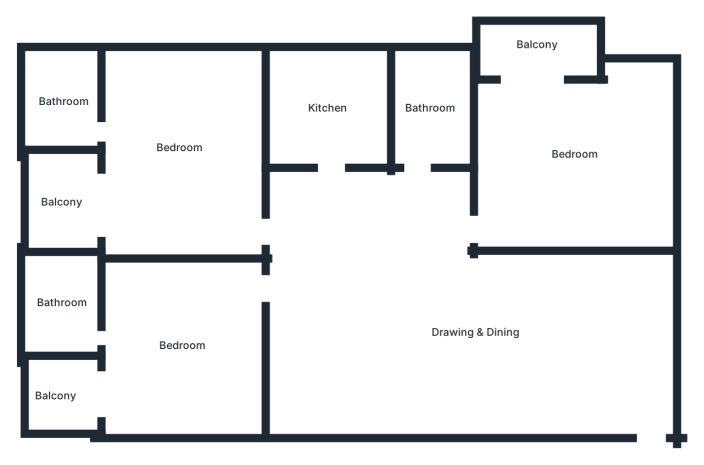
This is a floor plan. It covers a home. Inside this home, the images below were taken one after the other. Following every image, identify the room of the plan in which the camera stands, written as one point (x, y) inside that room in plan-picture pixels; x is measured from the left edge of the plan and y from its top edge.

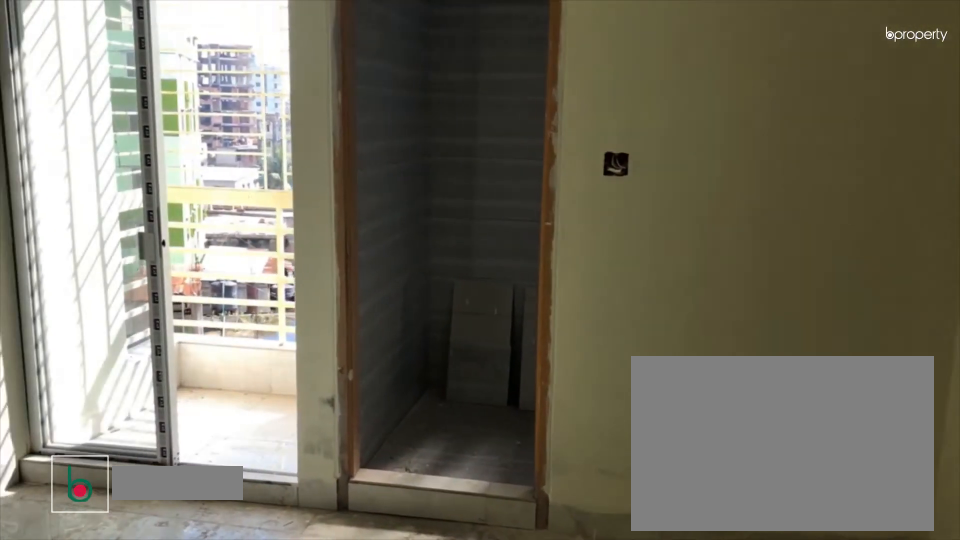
(181, 343)
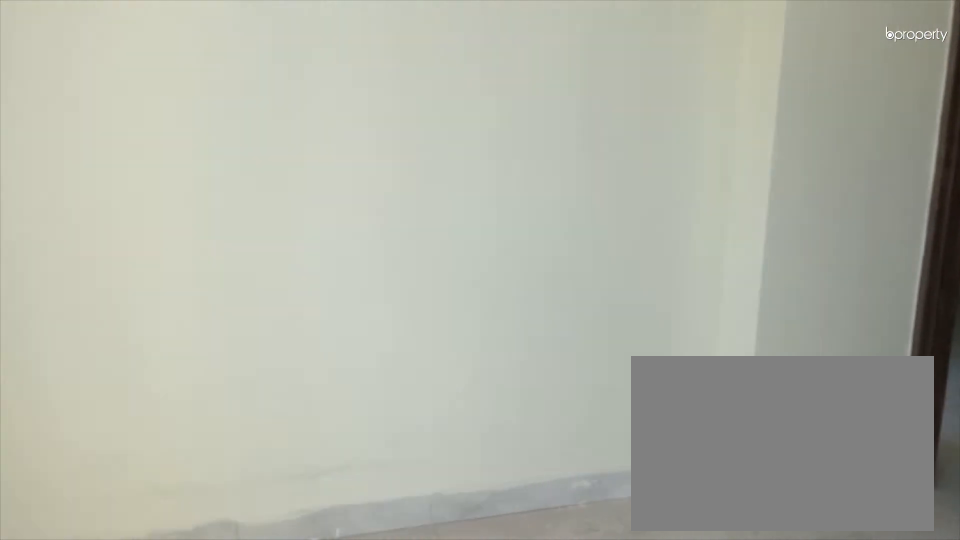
(181, 343)
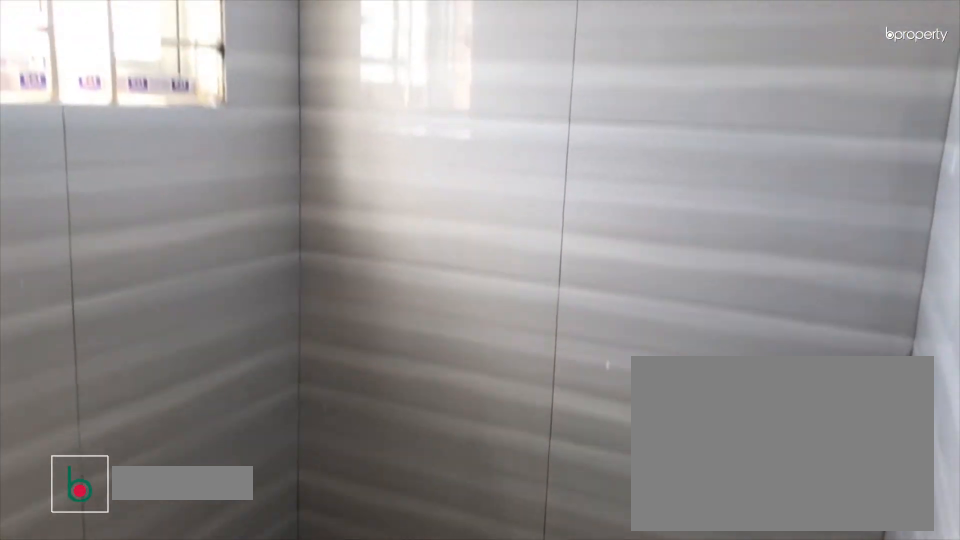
(65, 300)
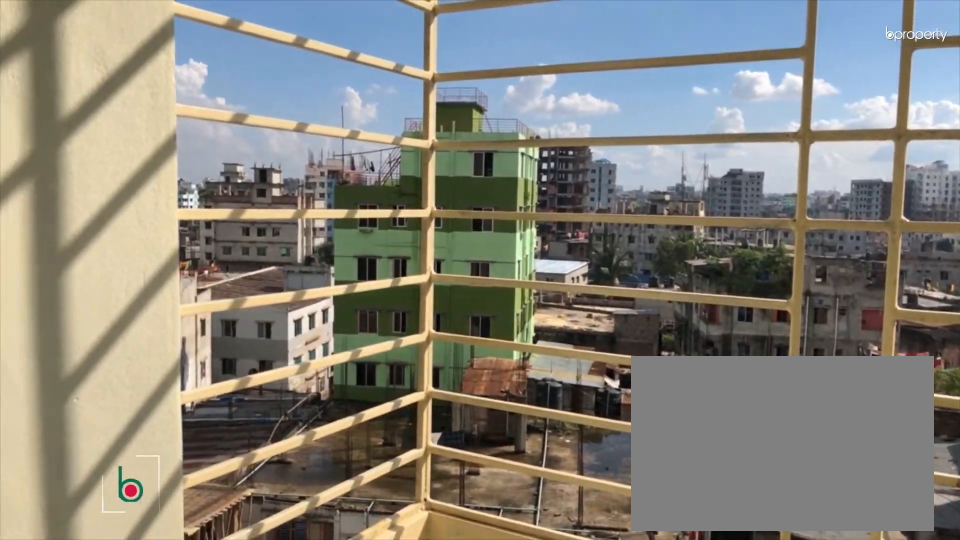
(55, 396)
